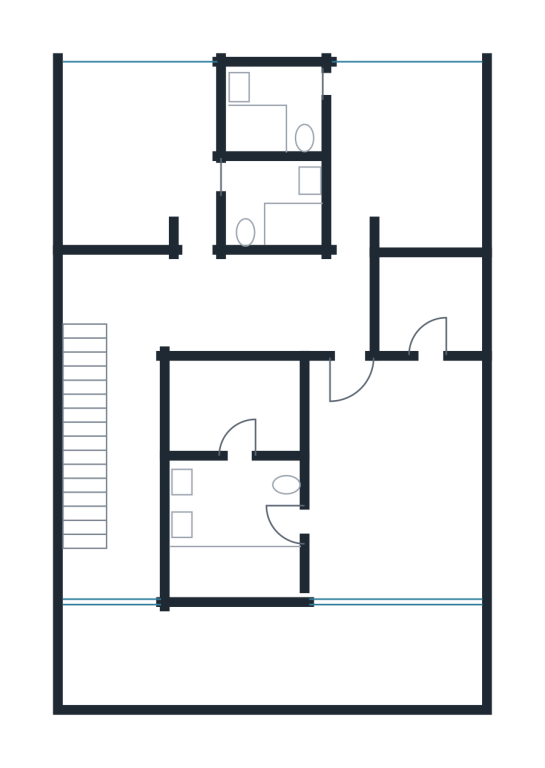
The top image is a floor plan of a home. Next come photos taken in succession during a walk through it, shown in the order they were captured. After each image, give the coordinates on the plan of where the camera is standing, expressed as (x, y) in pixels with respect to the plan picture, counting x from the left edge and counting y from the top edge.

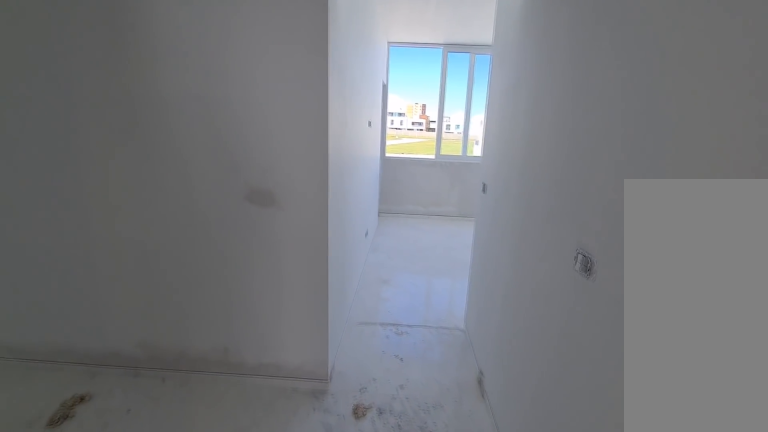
(355, 300)
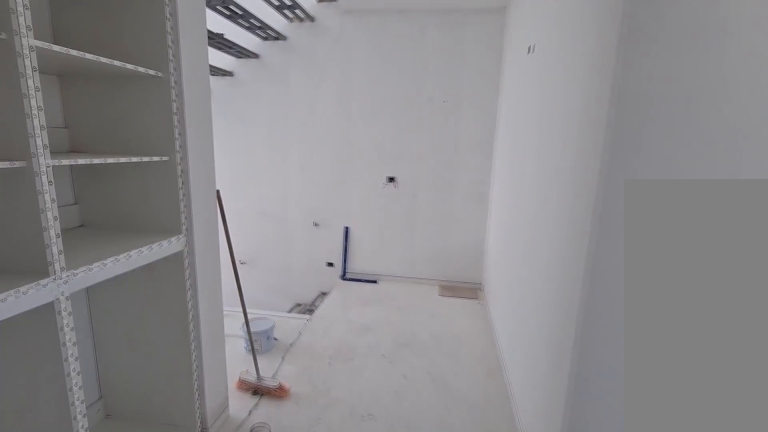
(135, 290)
